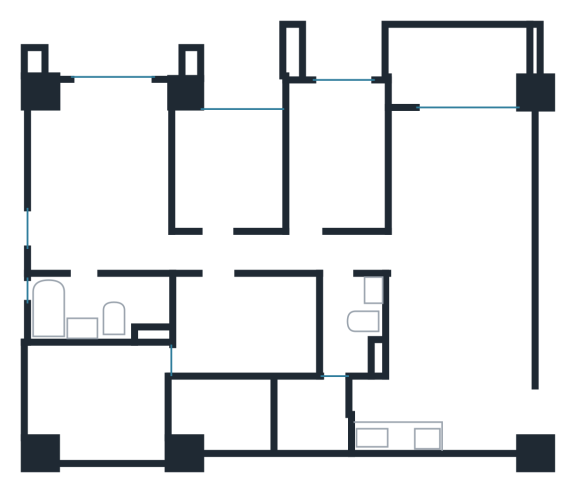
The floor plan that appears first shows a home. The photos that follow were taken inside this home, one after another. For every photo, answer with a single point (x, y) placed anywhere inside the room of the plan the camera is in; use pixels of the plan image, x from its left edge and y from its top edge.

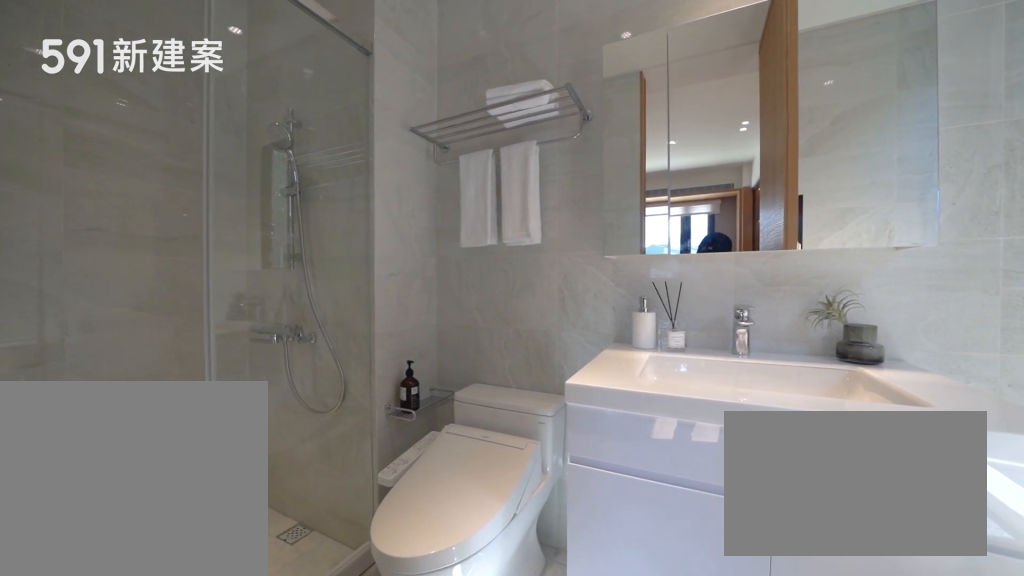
(97, 307)
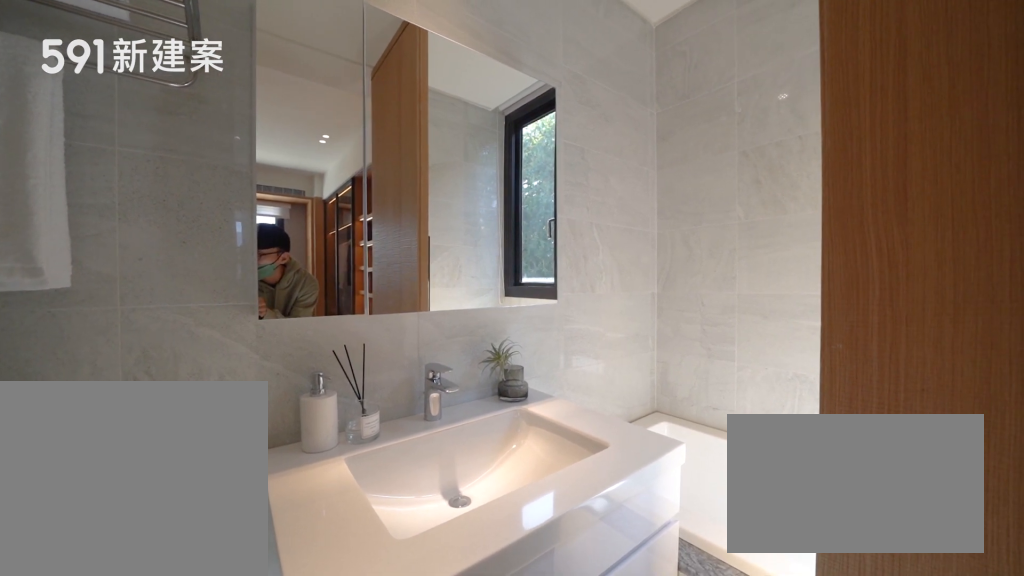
(97, 307)
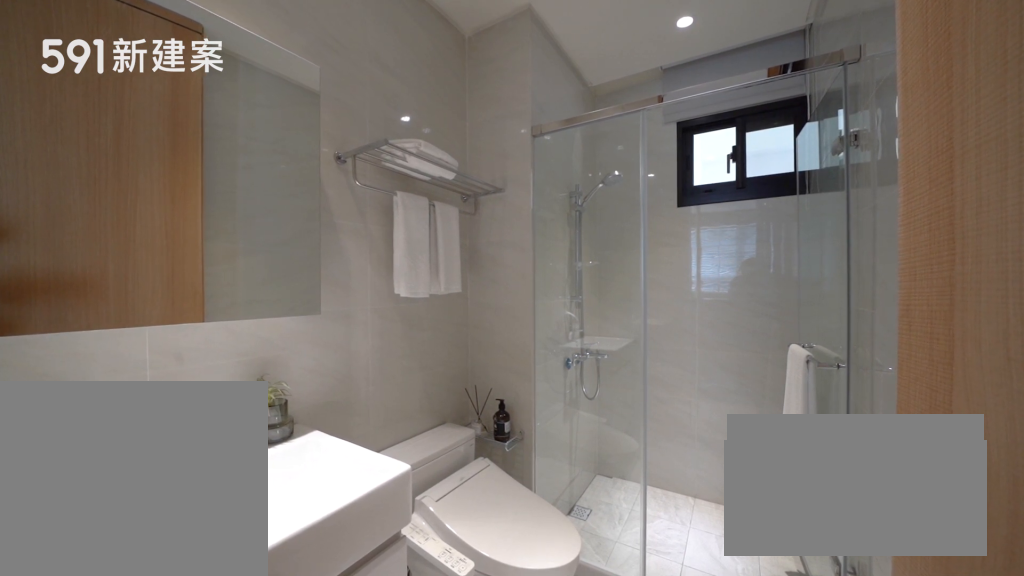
(351, 327)
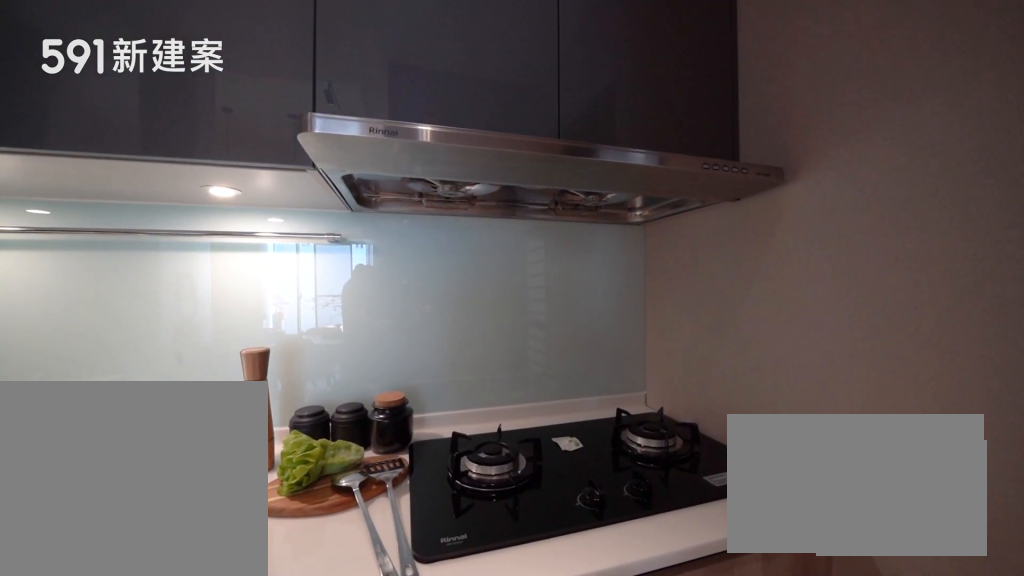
(413, 416)
